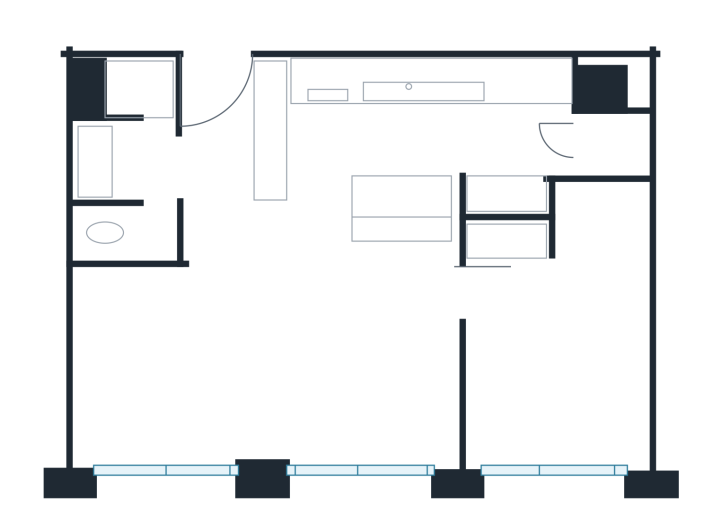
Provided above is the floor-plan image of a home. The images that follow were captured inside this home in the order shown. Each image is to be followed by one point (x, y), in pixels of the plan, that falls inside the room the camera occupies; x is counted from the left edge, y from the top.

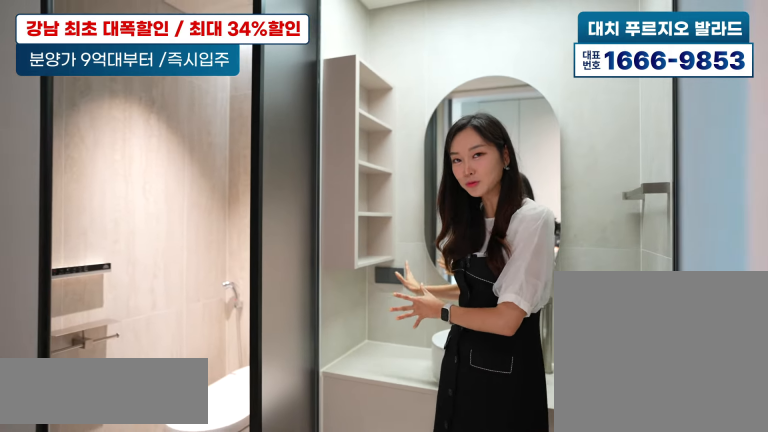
(140, 148)
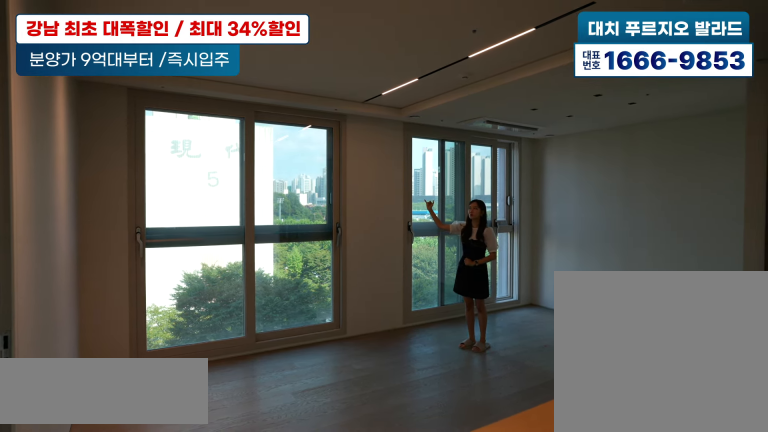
(237, 338)
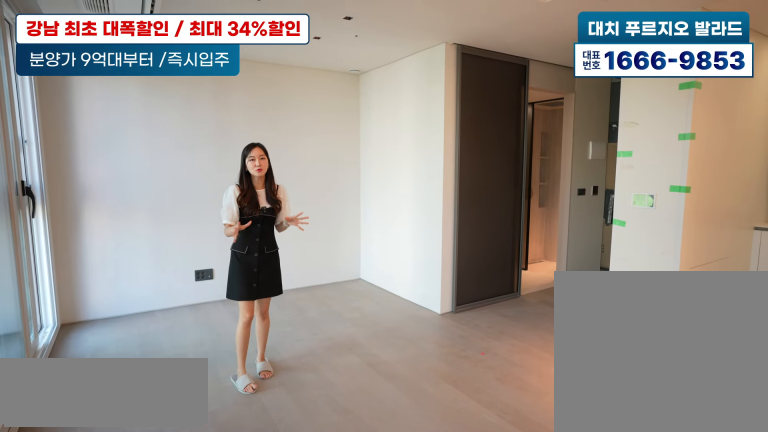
(238, 339)
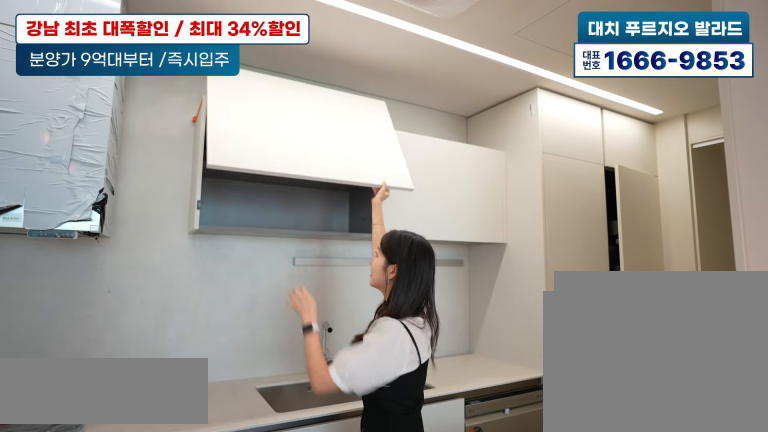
(446, 128)
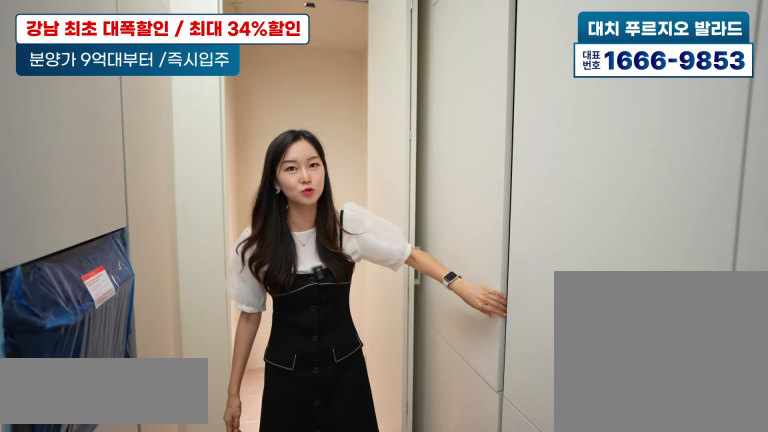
(447, 129)
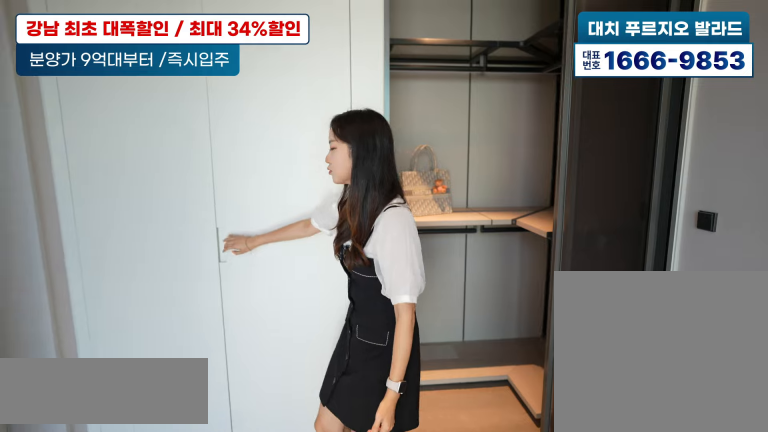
(549, 354)
